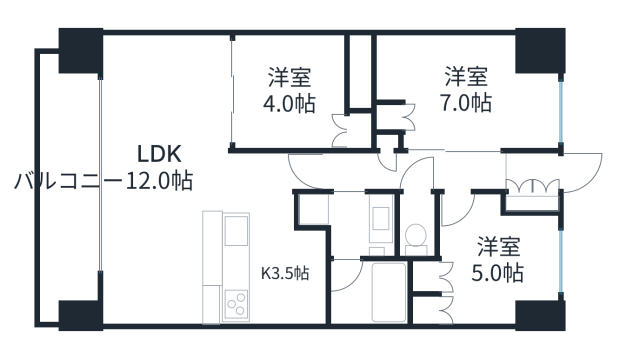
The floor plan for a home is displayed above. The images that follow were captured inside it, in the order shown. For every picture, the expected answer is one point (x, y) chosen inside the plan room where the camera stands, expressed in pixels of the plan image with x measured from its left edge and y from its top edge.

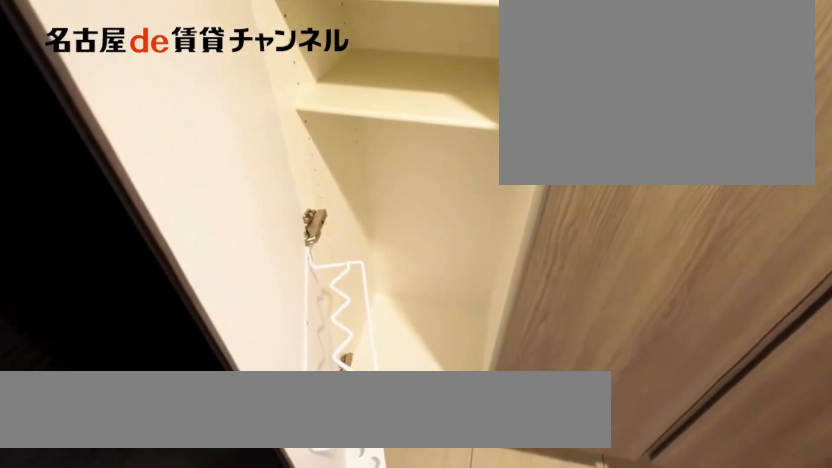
(532, 204)
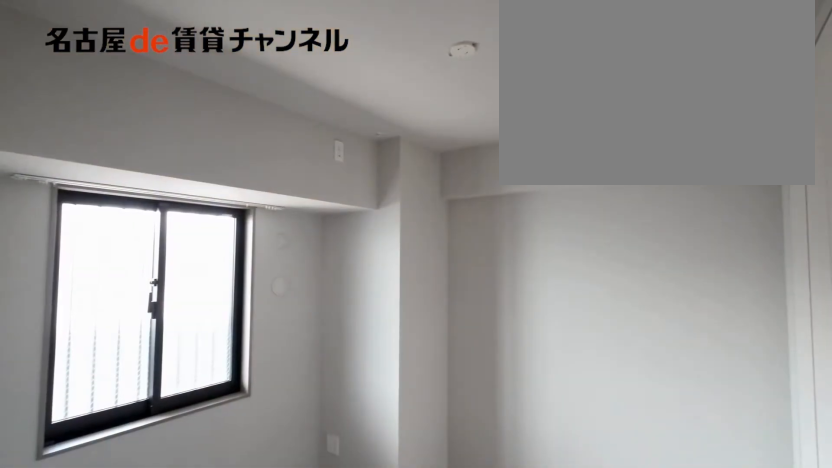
(498, 262)
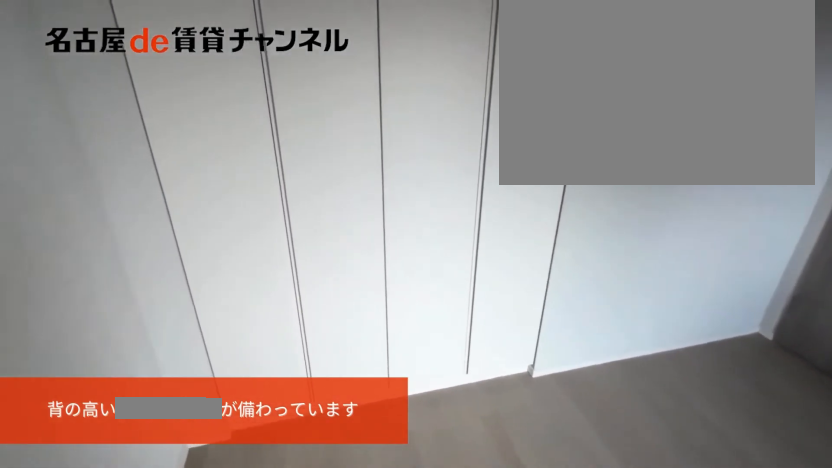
(498, 262)
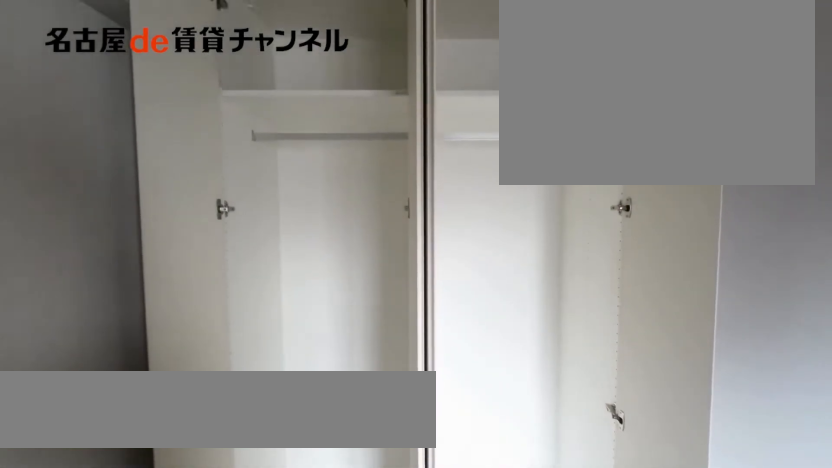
(425, 291)
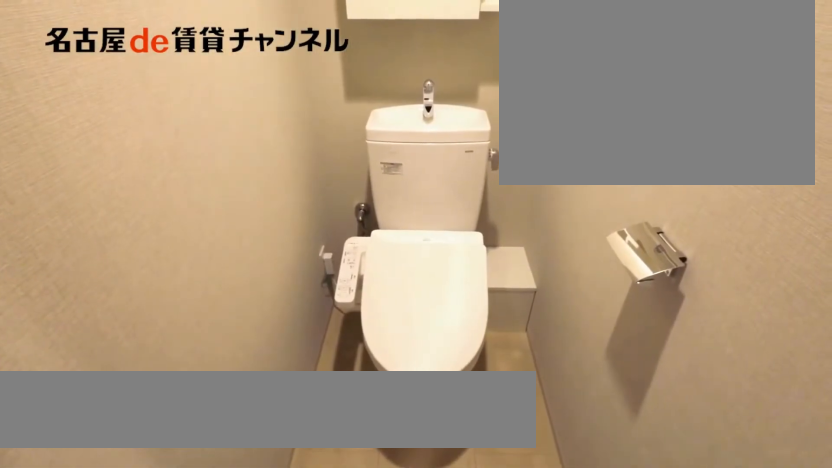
(418, 227)
